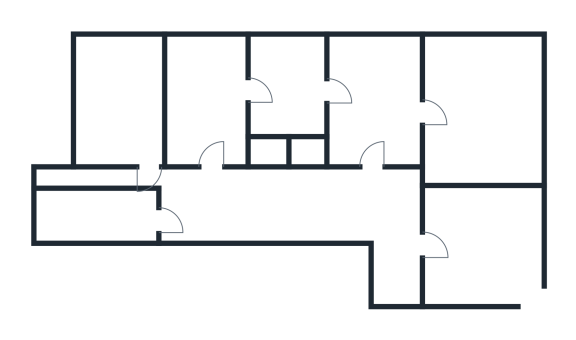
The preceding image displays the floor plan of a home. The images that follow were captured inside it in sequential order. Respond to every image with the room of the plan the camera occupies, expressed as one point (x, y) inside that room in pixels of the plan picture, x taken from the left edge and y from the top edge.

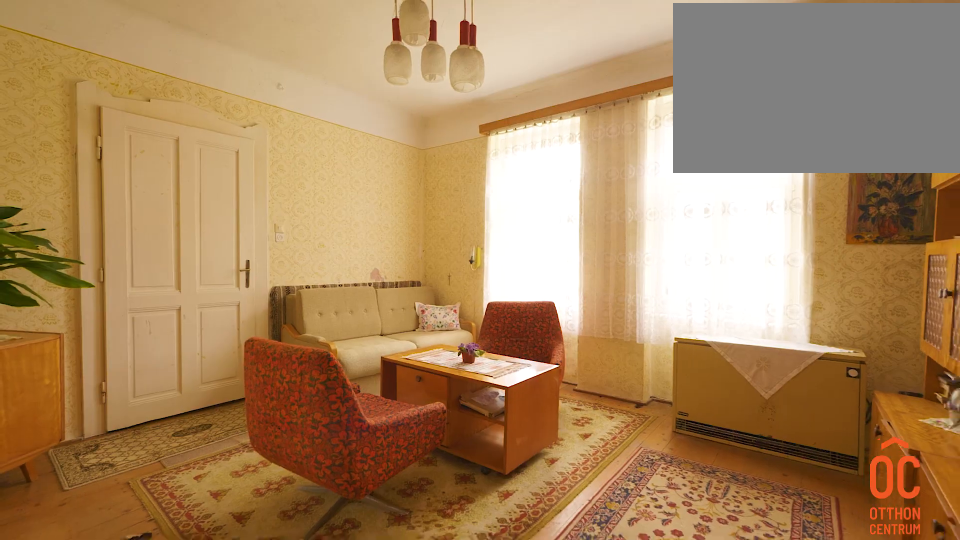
(473, 237)
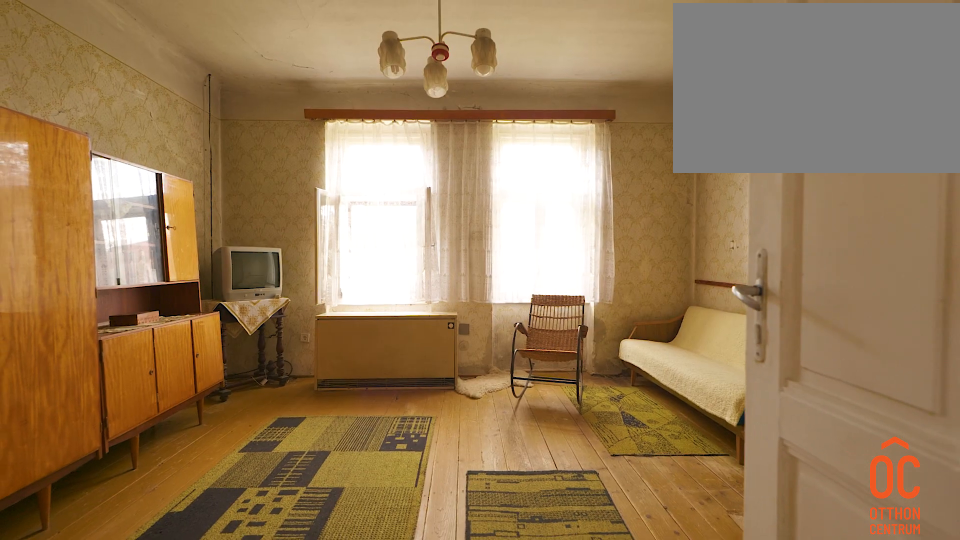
(476, 99)
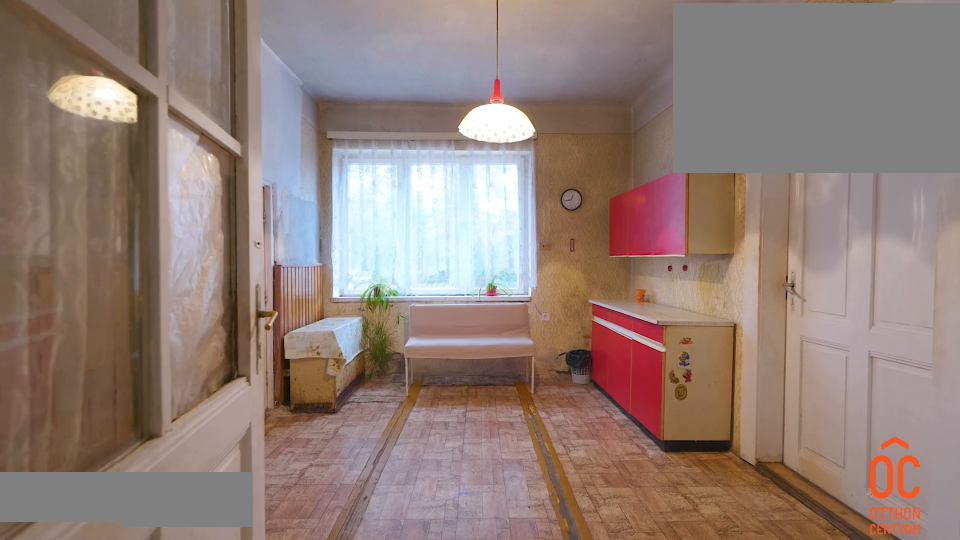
(370, 99)
